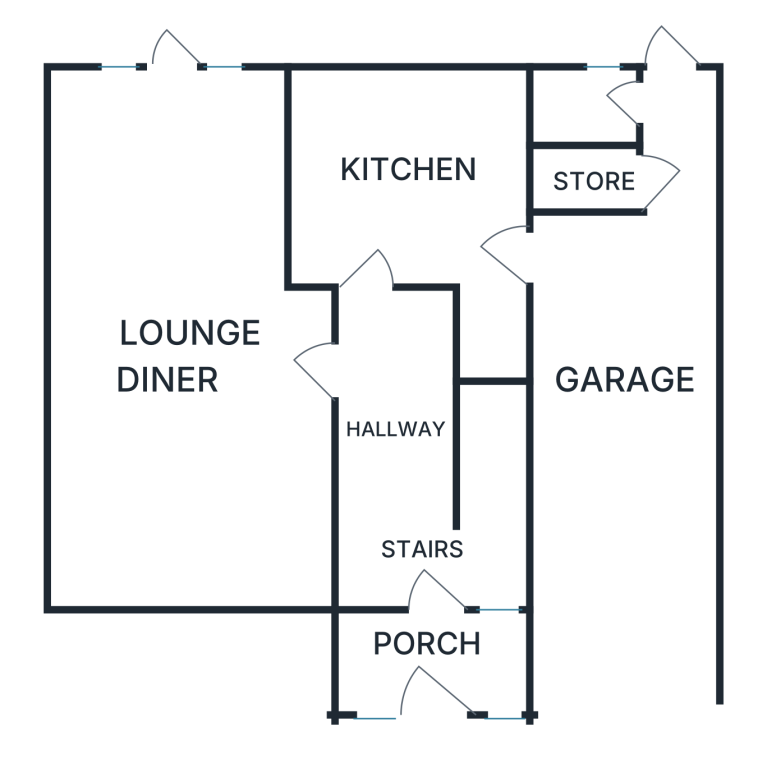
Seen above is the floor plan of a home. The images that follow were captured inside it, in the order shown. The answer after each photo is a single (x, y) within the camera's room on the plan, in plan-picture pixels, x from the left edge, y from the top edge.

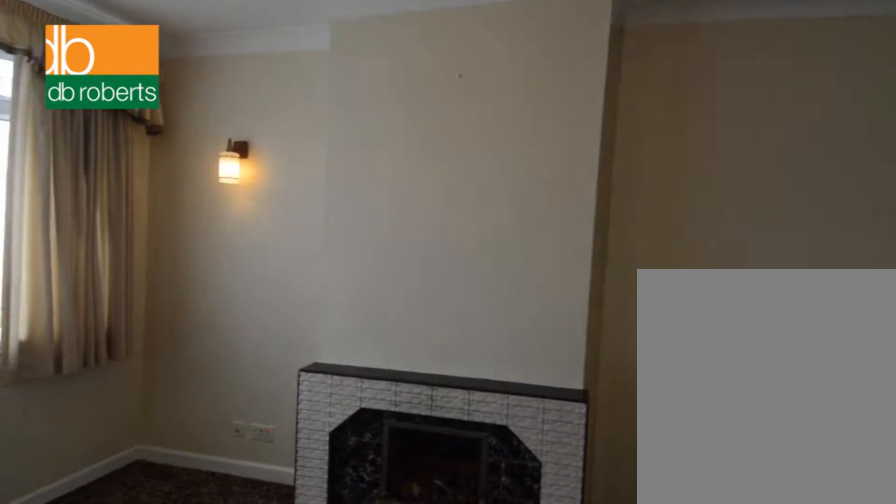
(173, 340)
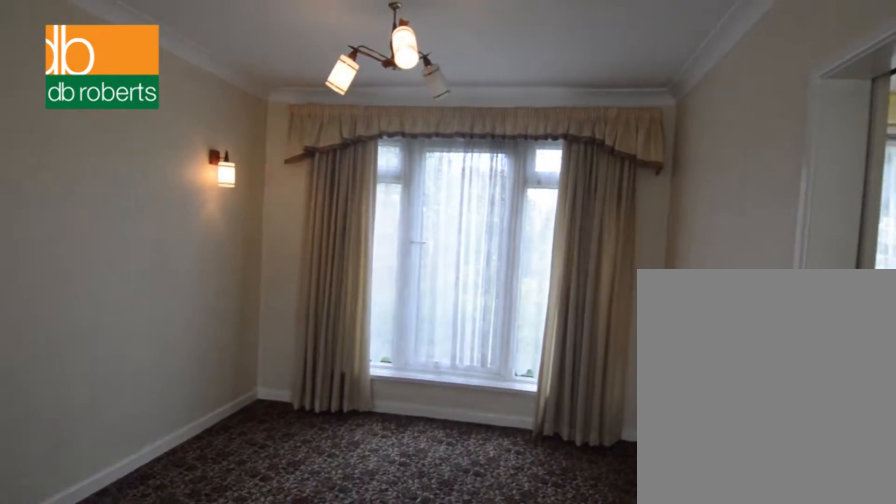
(190, 340)
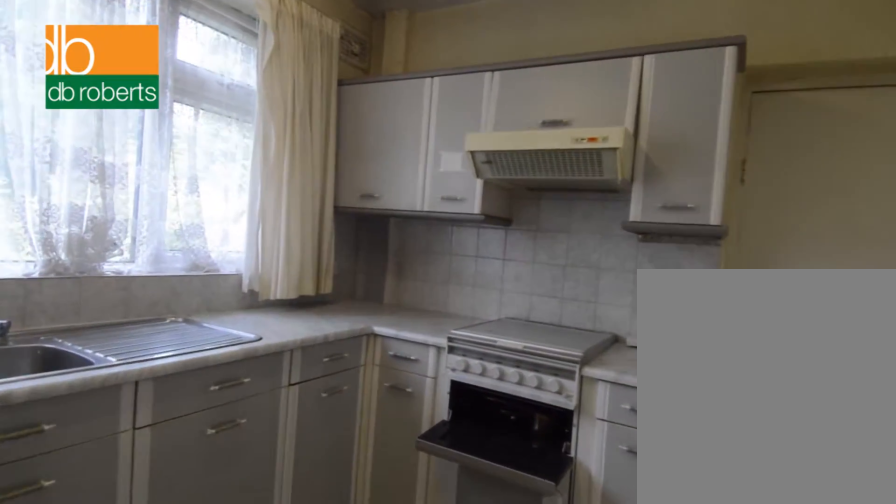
(418, 195)
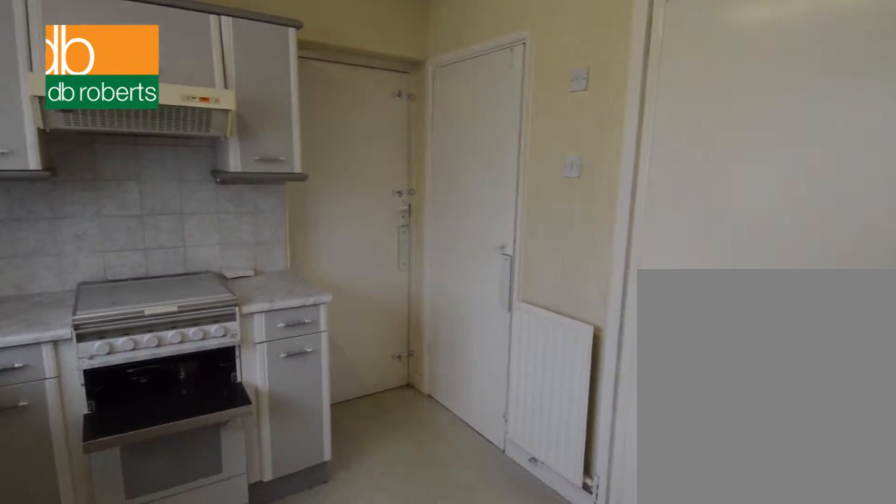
(418, 195)
